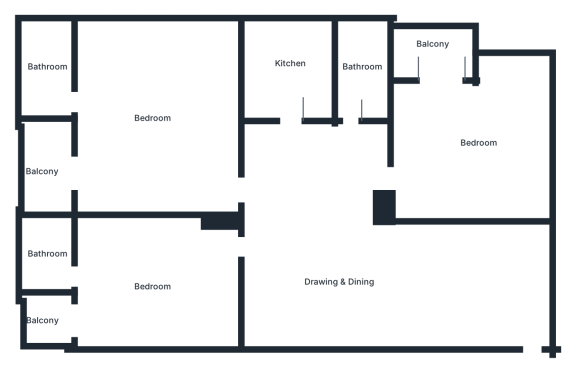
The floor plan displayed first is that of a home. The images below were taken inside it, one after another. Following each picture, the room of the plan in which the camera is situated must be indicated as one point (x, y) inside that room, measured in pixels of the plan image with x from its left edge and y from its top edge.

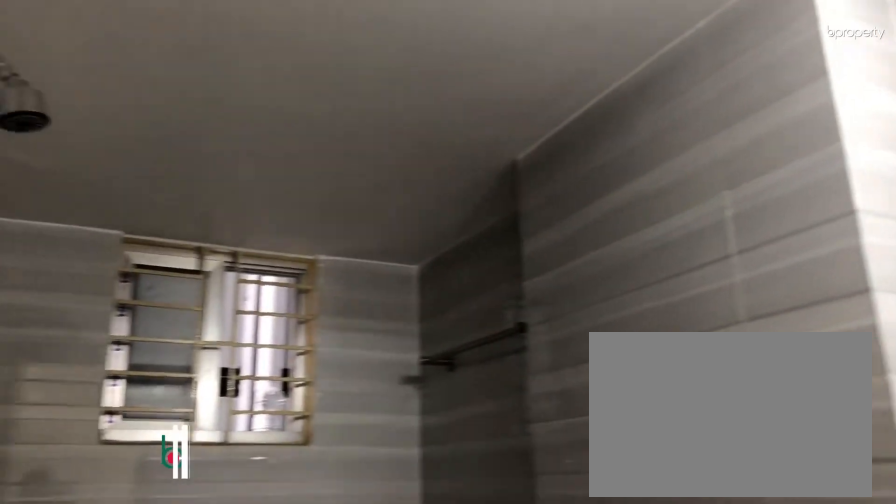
(358, 69)
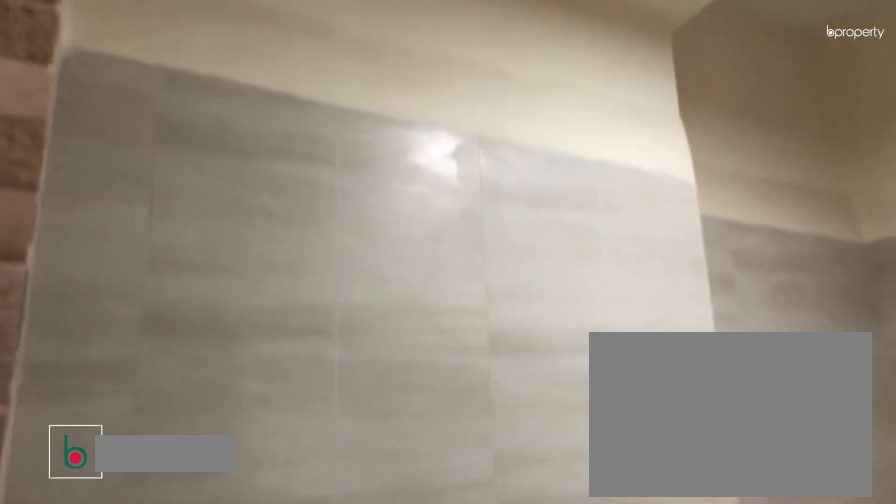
(287, 70)
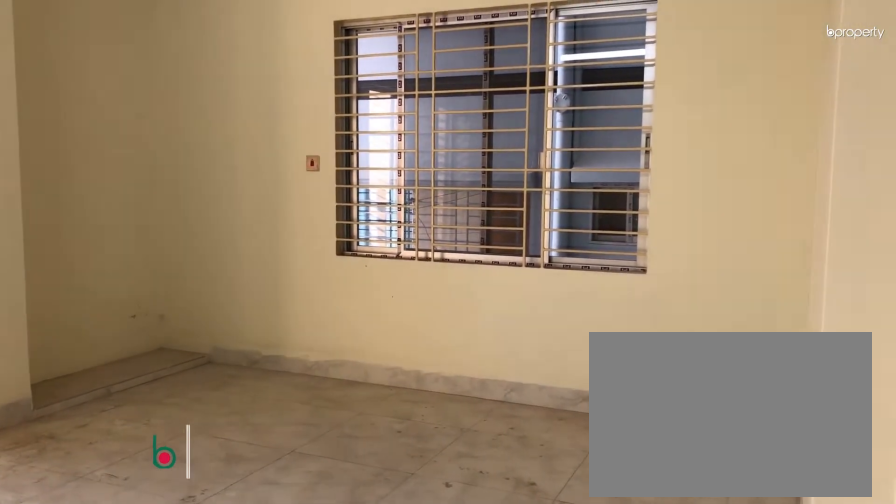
(146, 118)
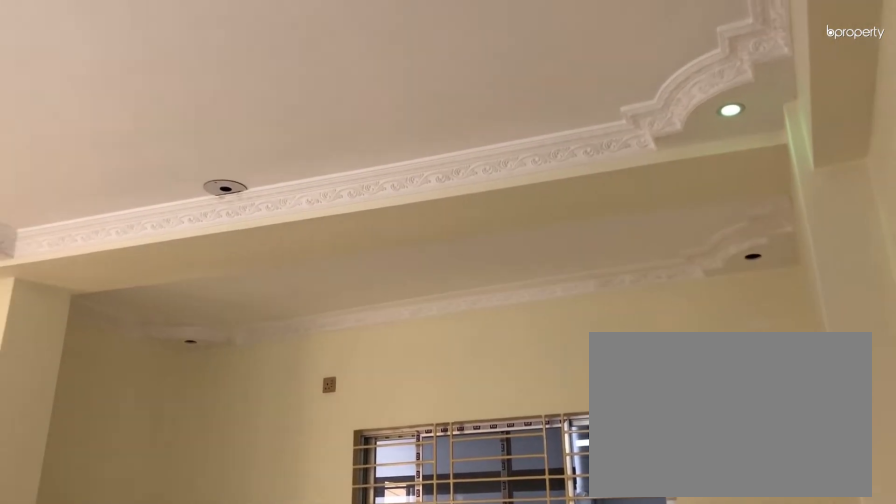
(146, 118)
